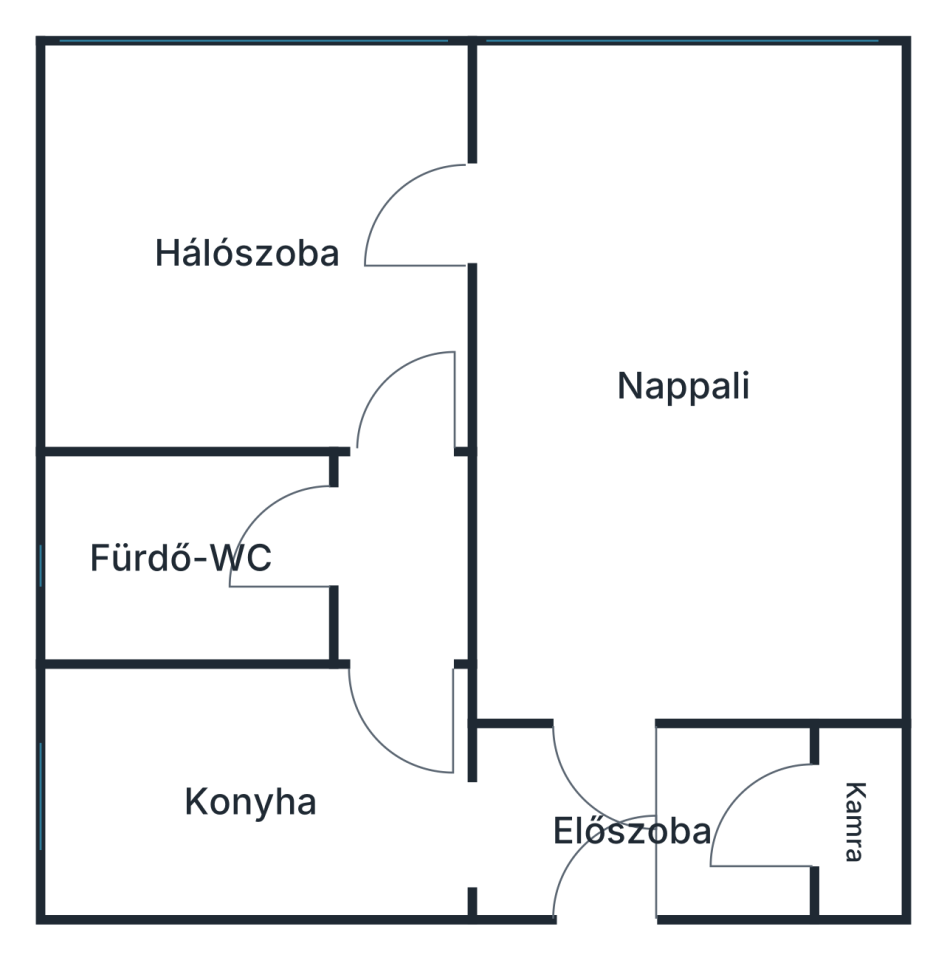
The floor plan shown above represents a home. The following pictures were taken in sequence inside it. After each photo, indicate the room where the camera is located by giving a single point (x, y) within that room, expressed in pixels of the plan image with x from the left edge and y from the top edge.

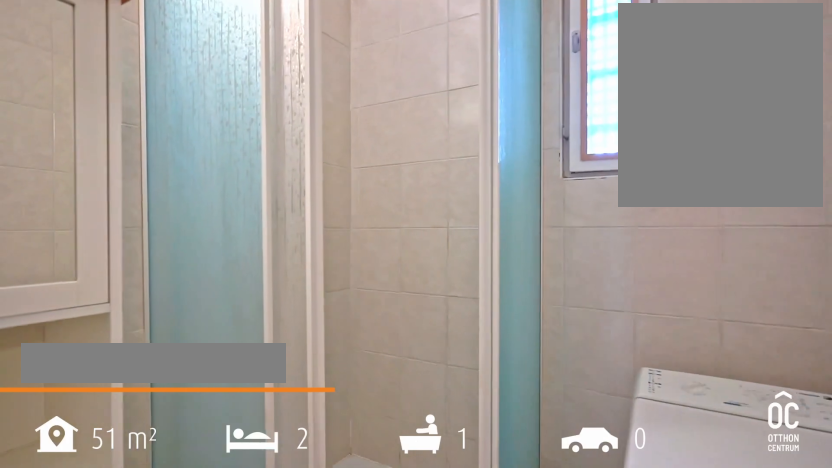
(185, 558)
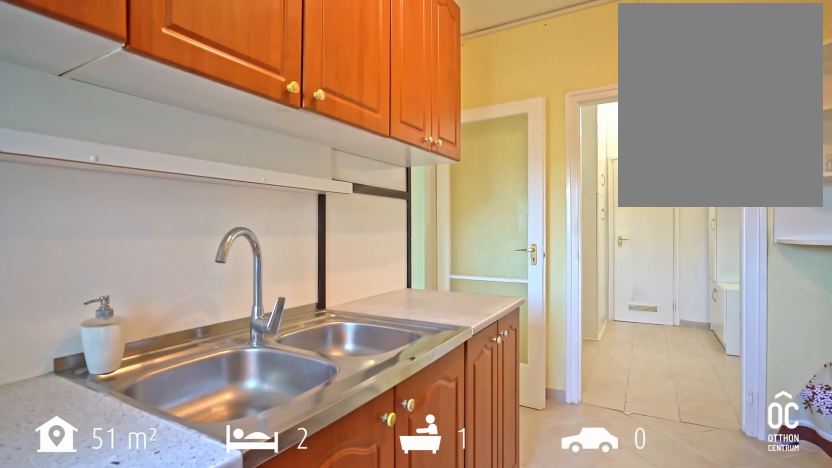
(256, 795)
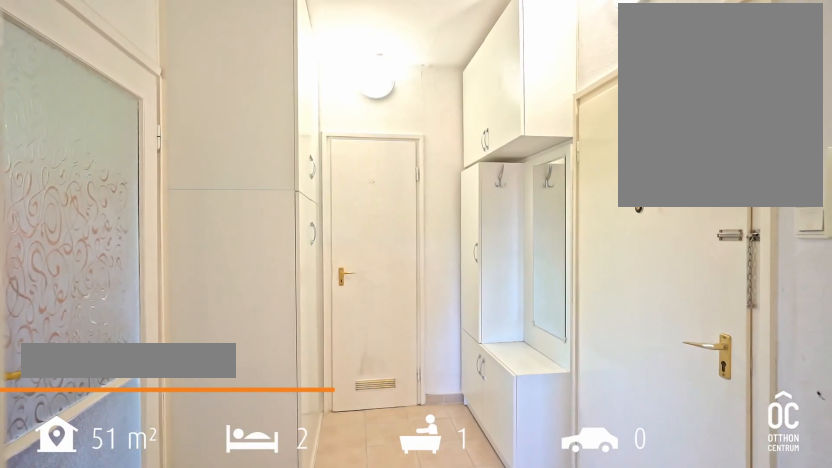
(645, 821)
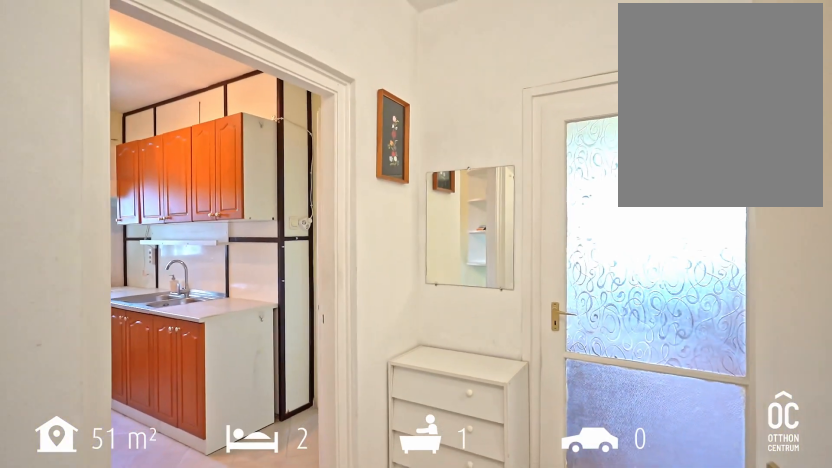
(645, 821)
